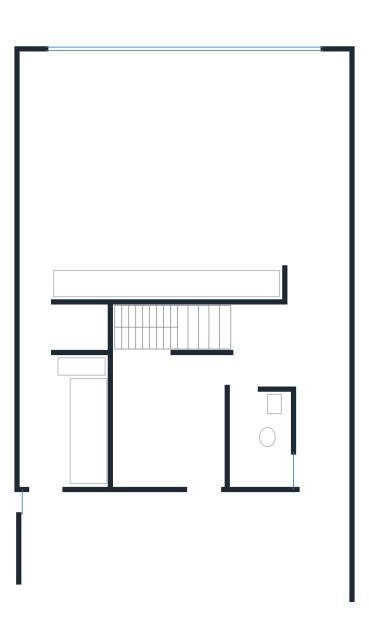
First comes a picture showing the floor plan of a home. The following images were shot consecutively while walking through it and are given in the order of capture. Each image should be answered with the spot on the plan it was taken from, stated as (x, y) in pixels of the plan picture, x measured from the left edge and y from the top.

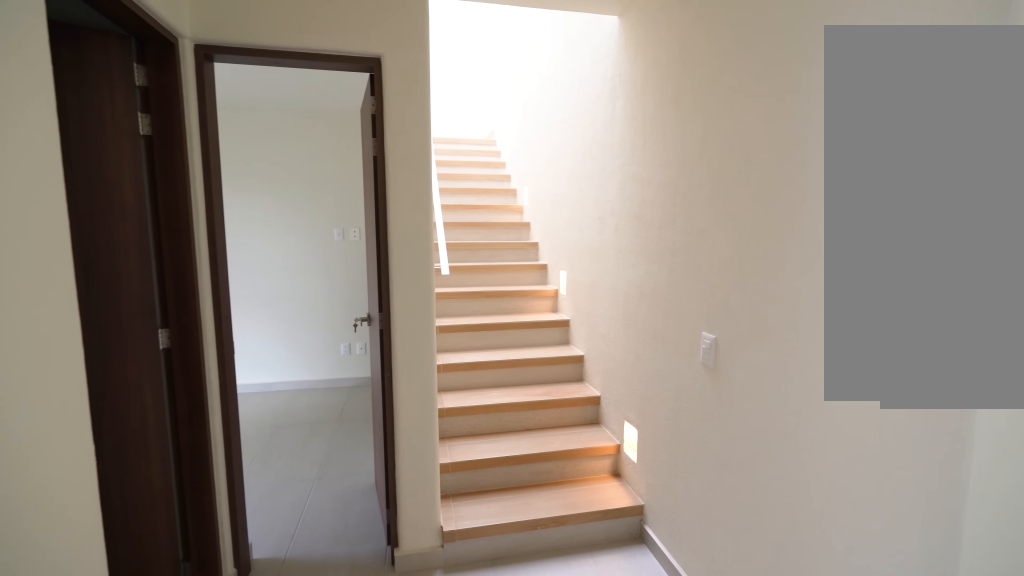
(327, 377)
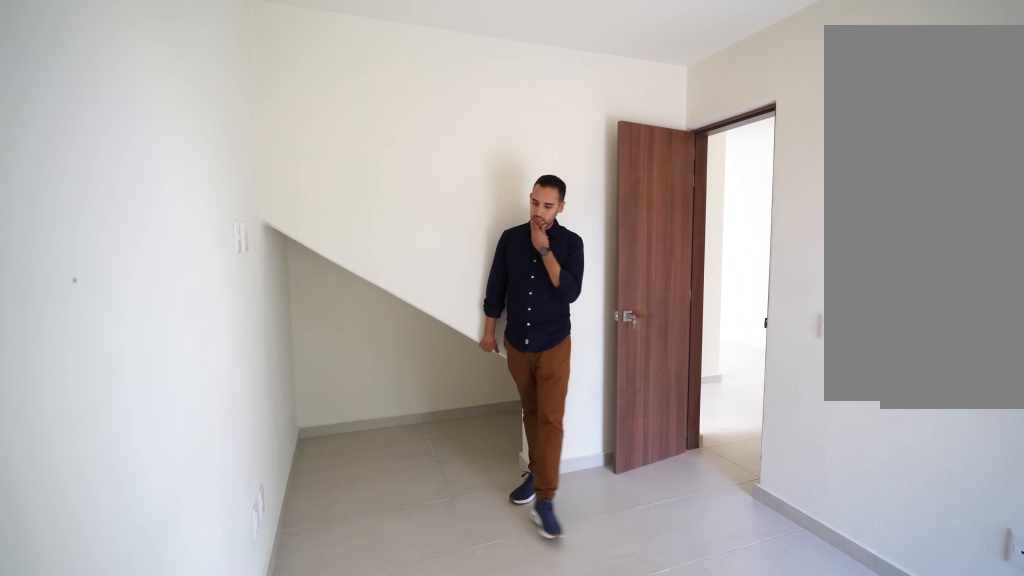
(143, 470)
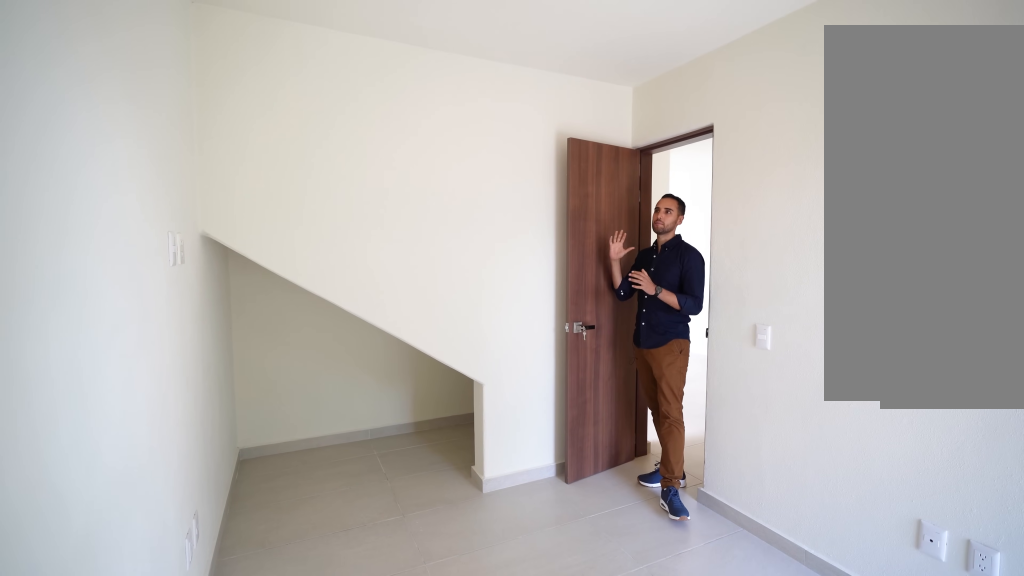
(143, 470)
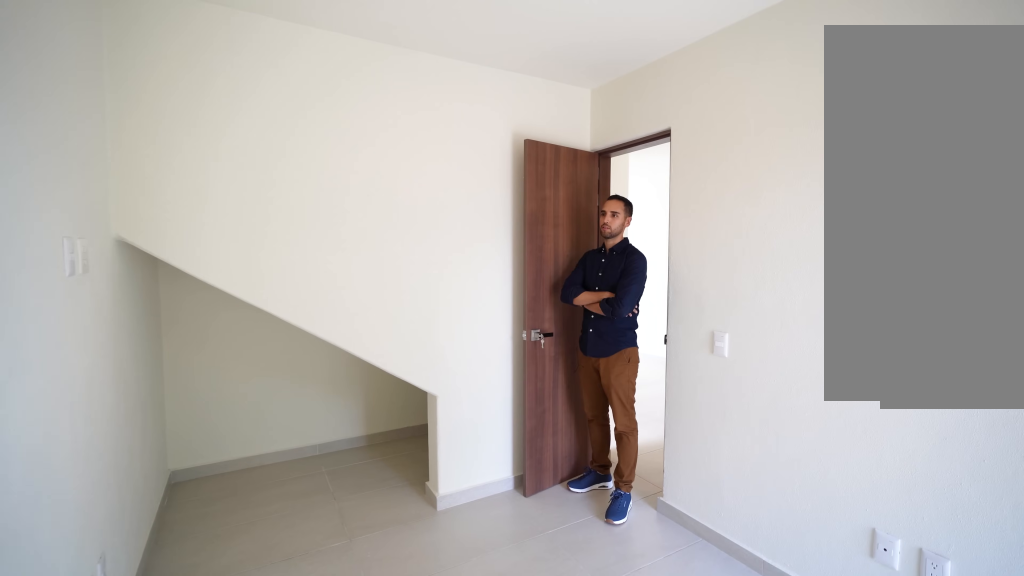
(143, 470)
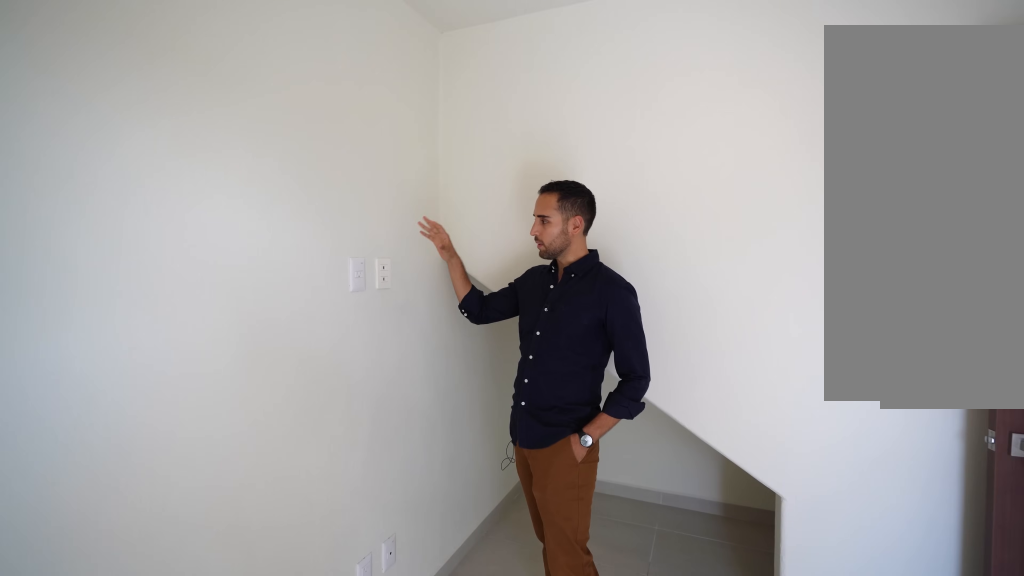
(141, 442)
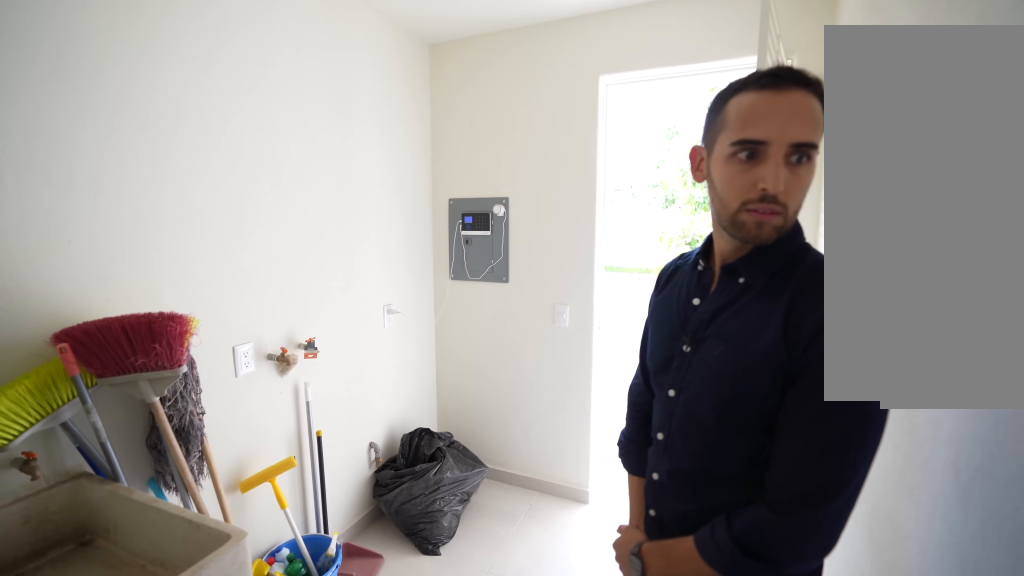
(34, 357)
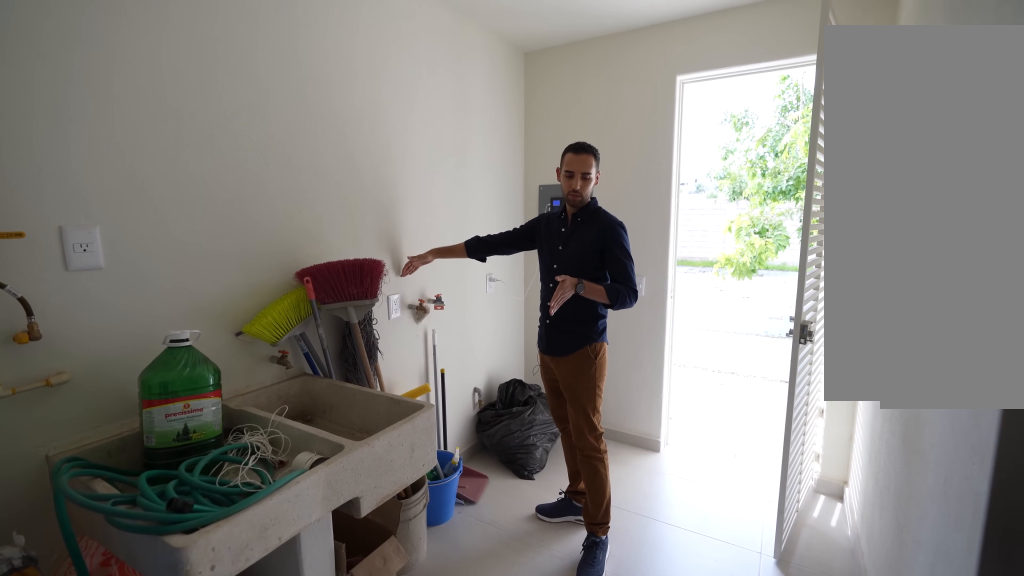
(35, 356)
